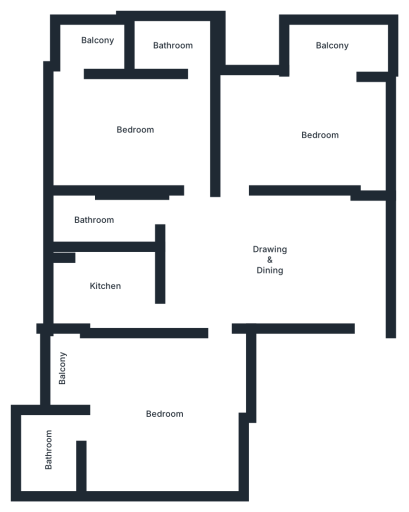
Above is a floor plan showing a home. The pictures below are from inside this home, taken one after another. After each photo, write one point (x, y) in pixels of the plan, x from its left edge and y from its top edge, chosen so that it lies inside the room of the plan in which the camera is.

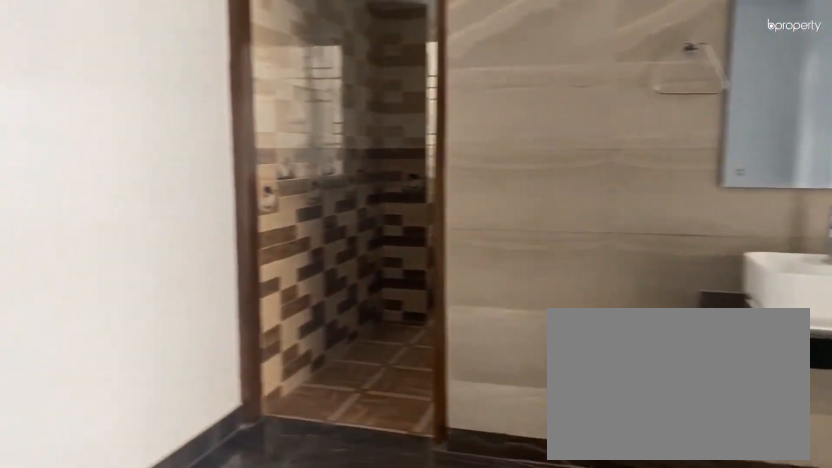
(271, 248)
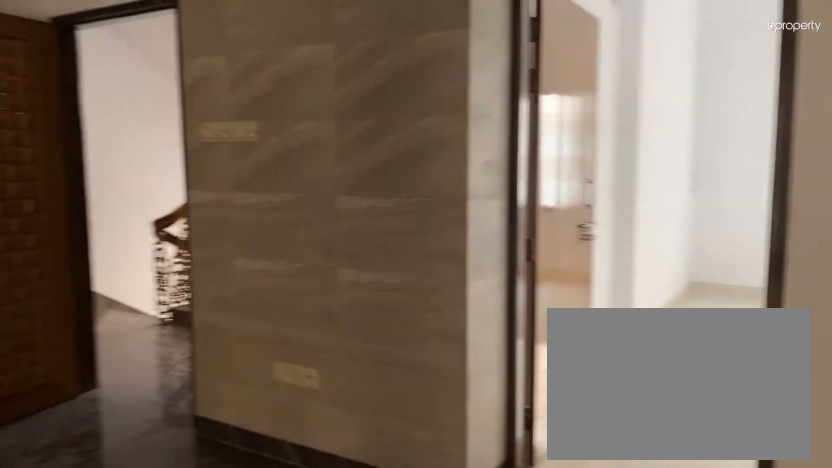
(271, 248)
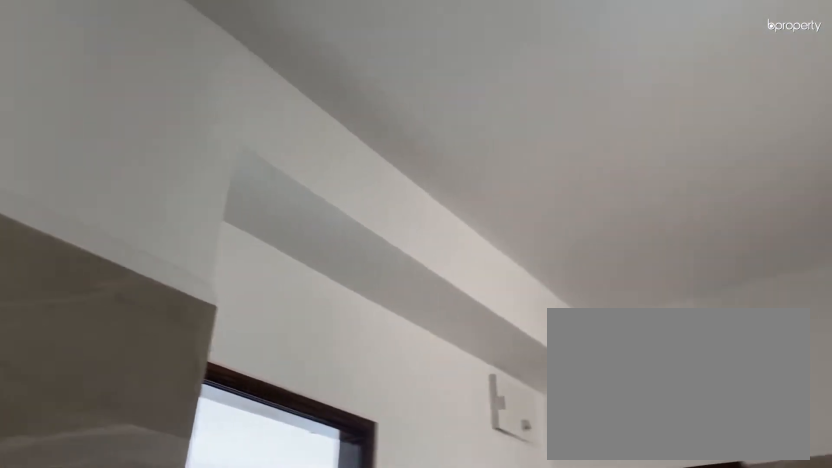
(271, 248)
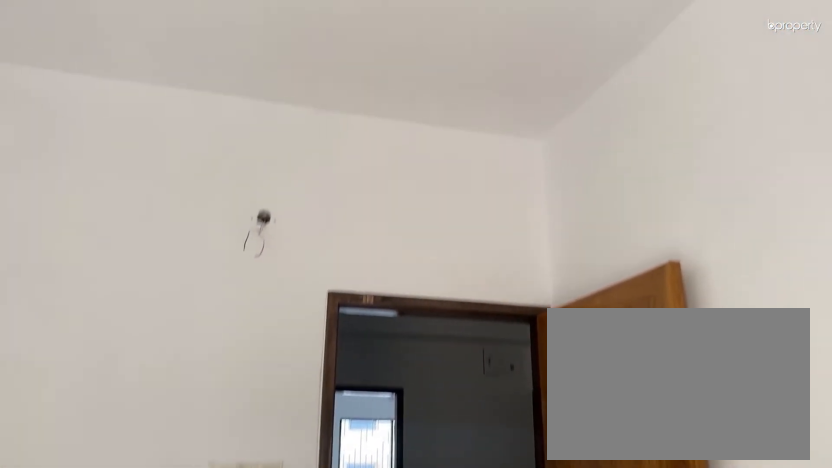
(323, 133)
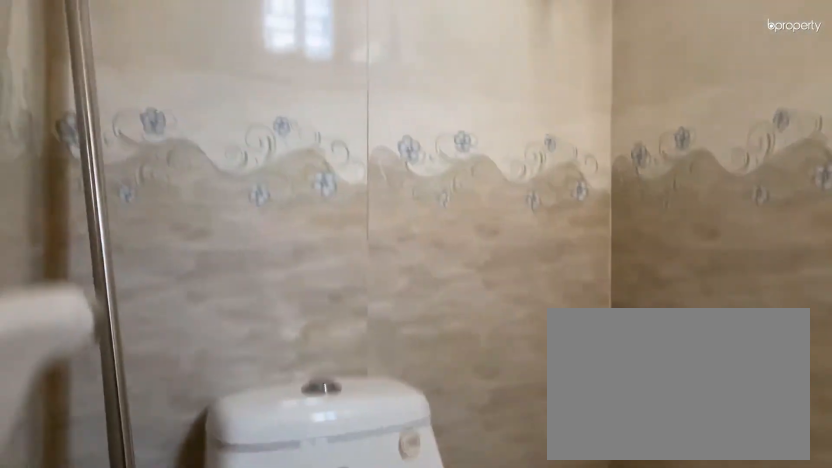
(172, 42)
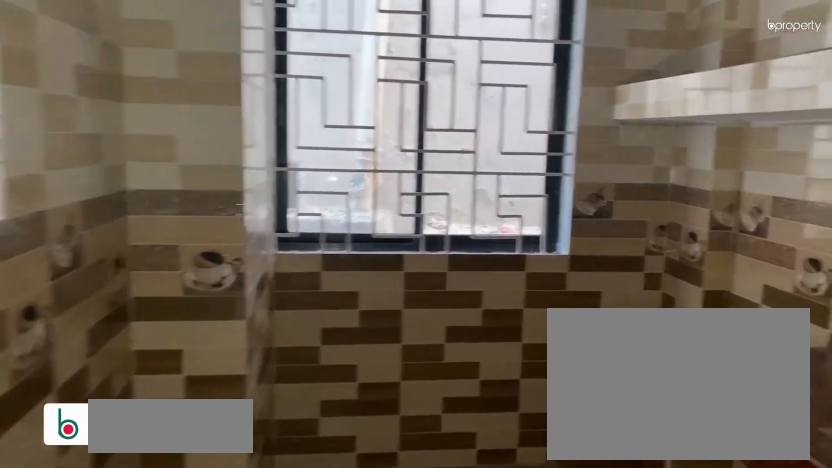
(104, 281)
